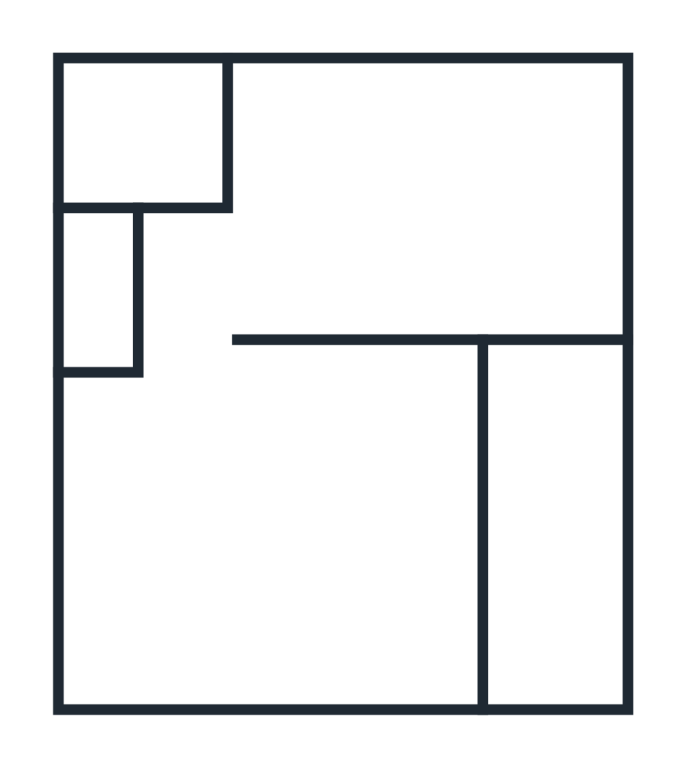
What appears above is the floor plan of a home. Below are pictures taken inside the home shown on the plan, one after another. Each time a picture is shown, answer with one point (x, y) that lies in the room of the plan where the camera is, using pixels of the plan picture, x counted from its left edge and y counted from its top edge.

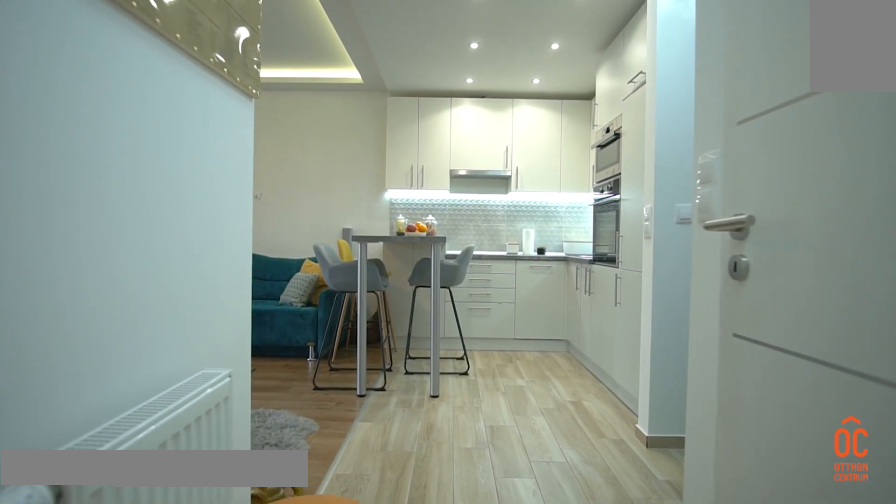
(257, 560)
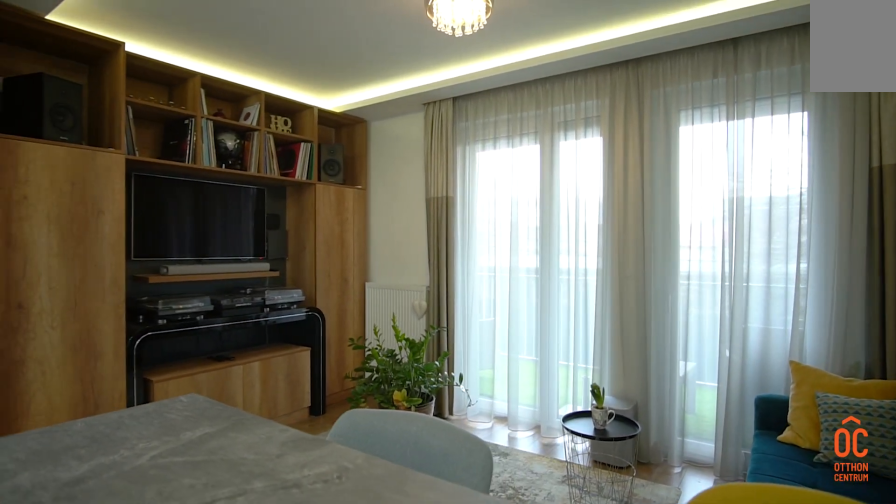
(255, 560)
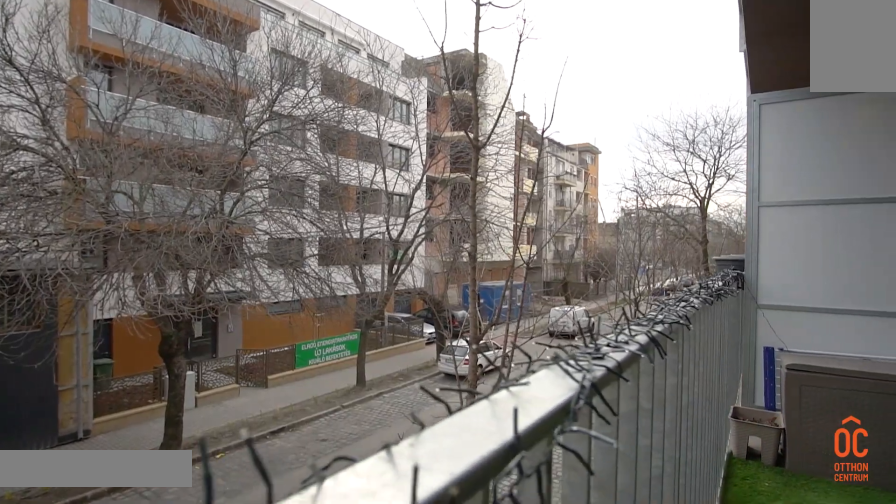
(560, 517)
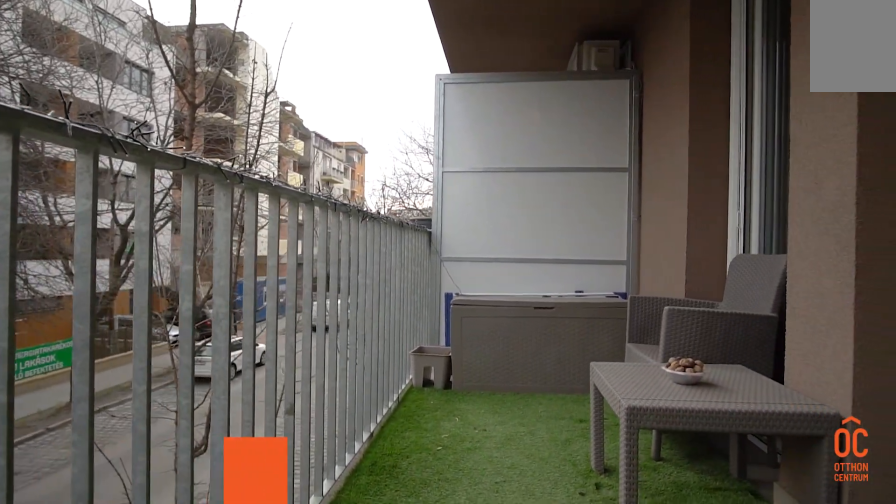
(560, 517)
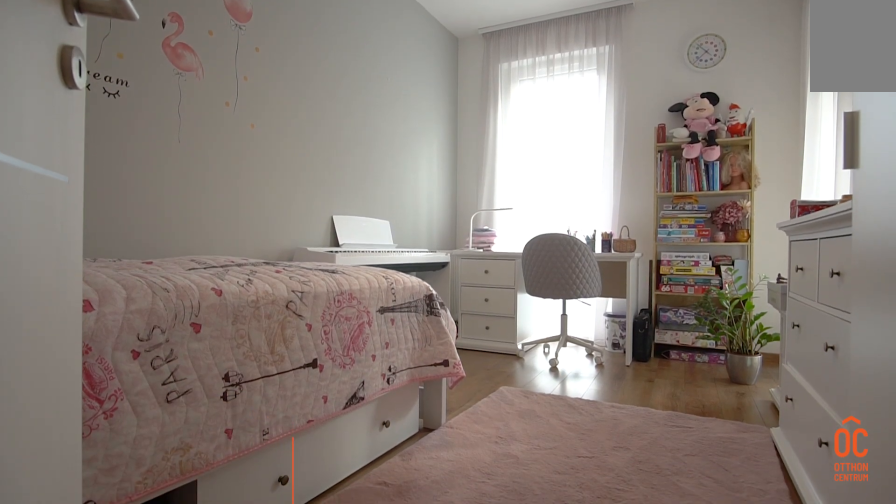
(440, 203)
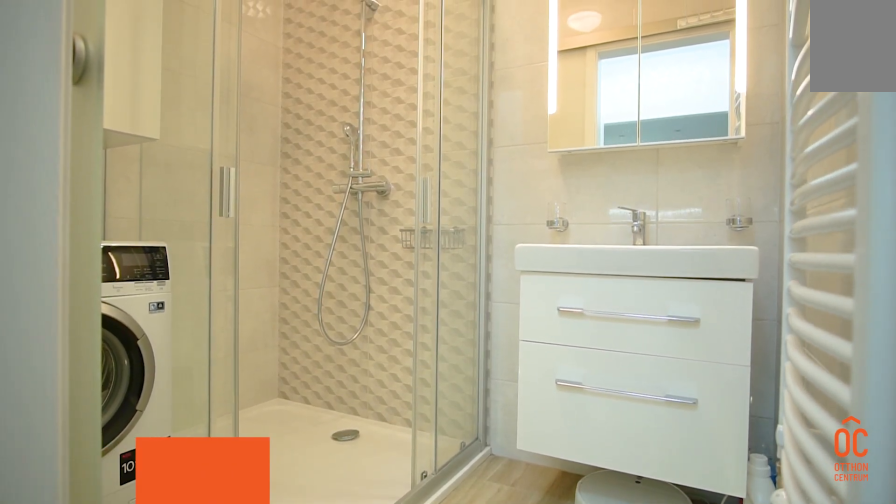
(134, 140)
